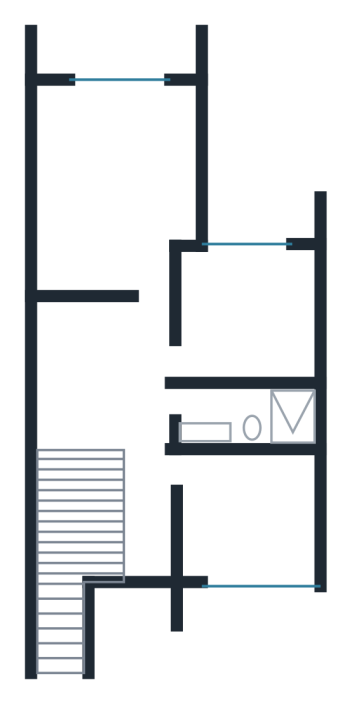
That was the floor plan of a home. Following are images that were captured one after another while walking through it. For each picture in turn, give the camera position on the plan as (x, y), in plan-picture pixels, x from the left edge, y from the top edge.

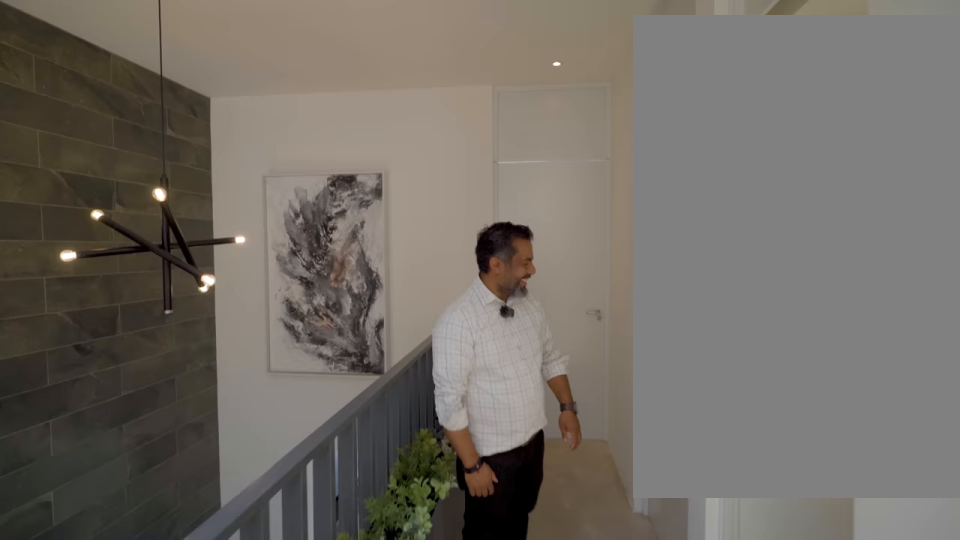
(152, 394)
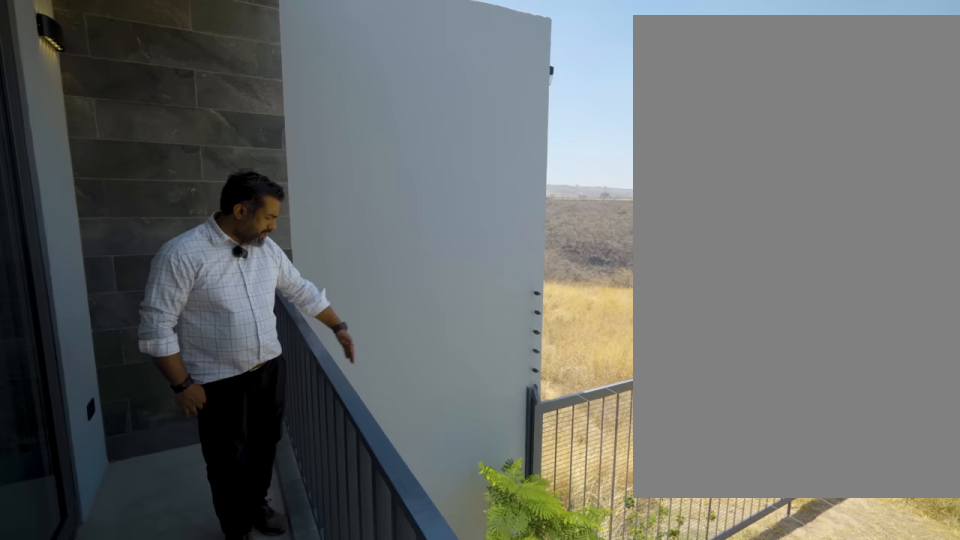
(113, 58)
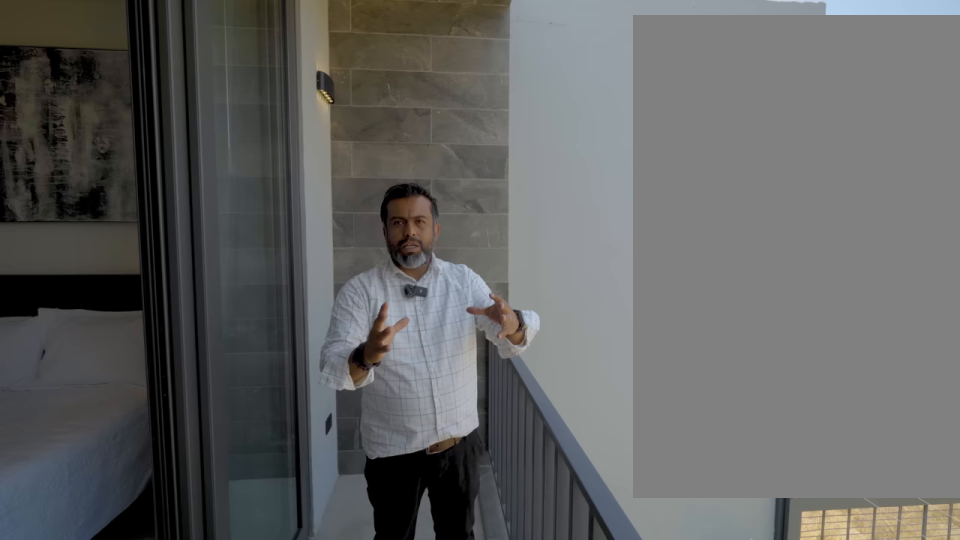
(132, 60)
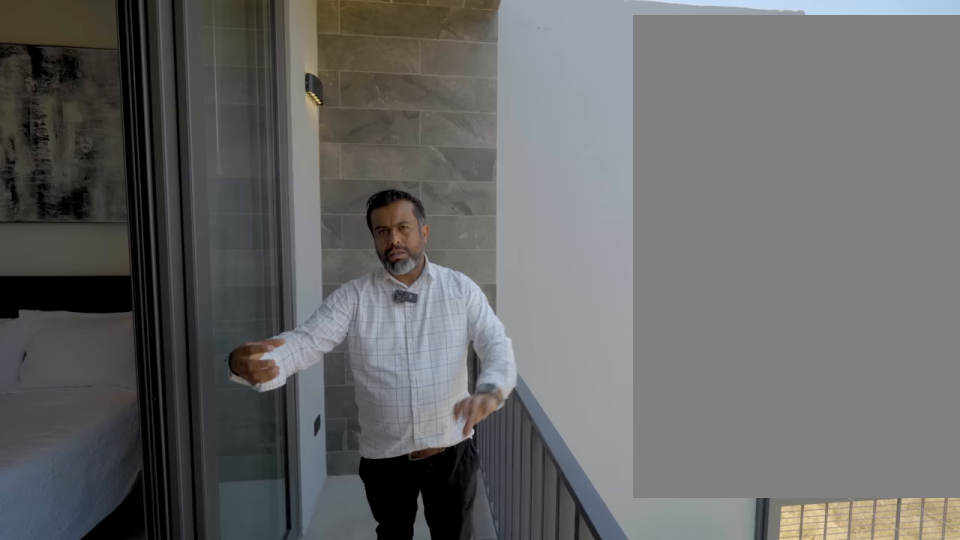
(132, 60)
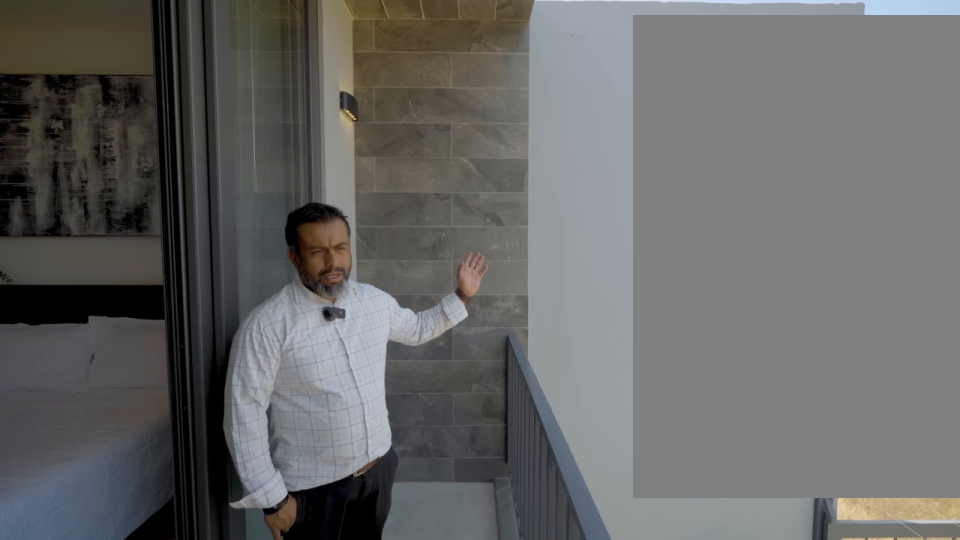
(133, 59)
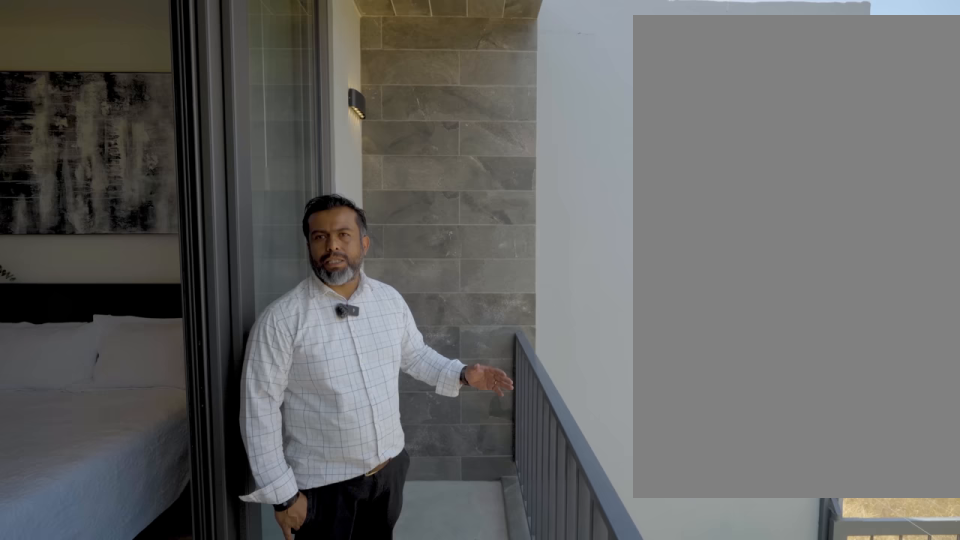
(132, 60)
